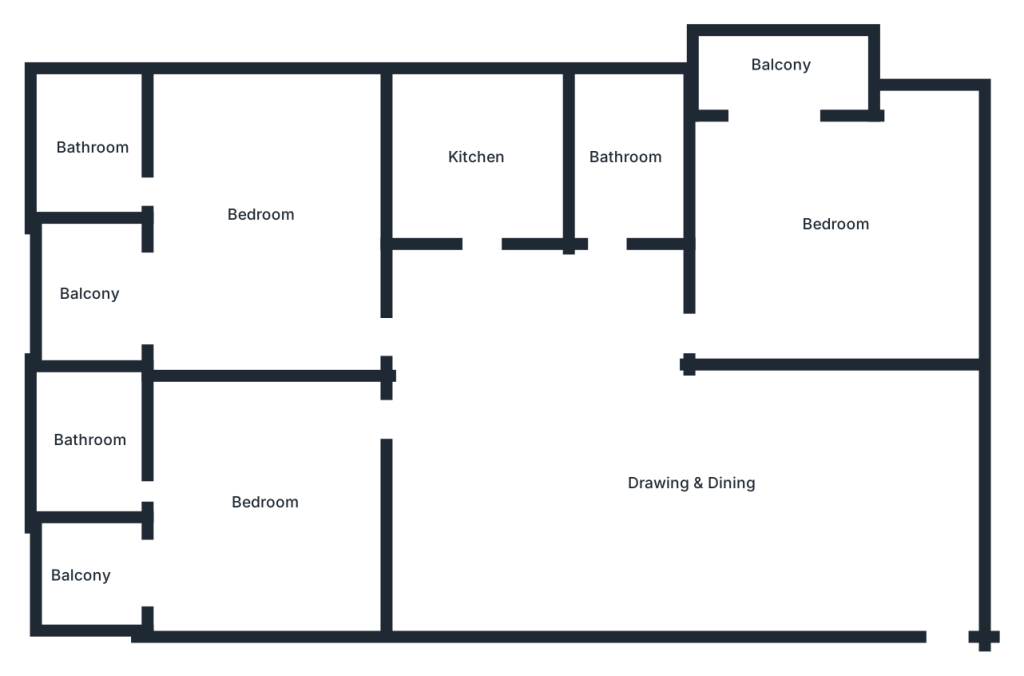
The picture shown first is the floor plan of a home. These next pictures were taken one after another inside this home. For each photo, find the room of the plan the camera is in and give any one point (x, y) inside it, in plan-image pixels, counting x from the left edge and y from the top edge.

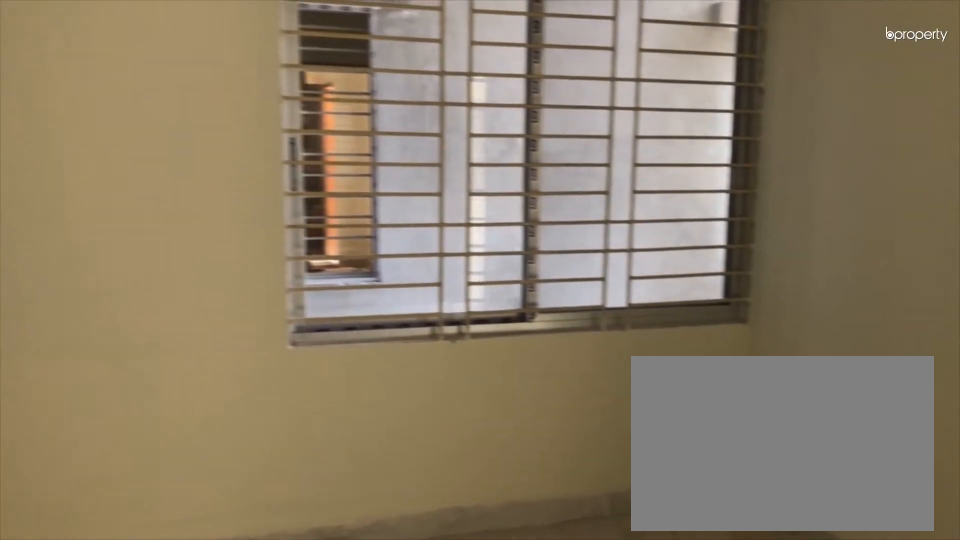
(690, 480)
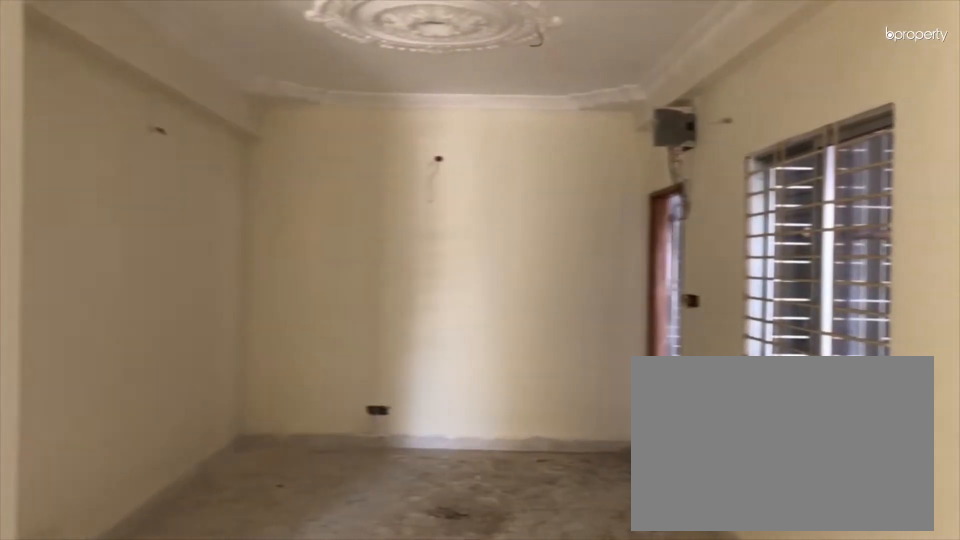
(690, 480)
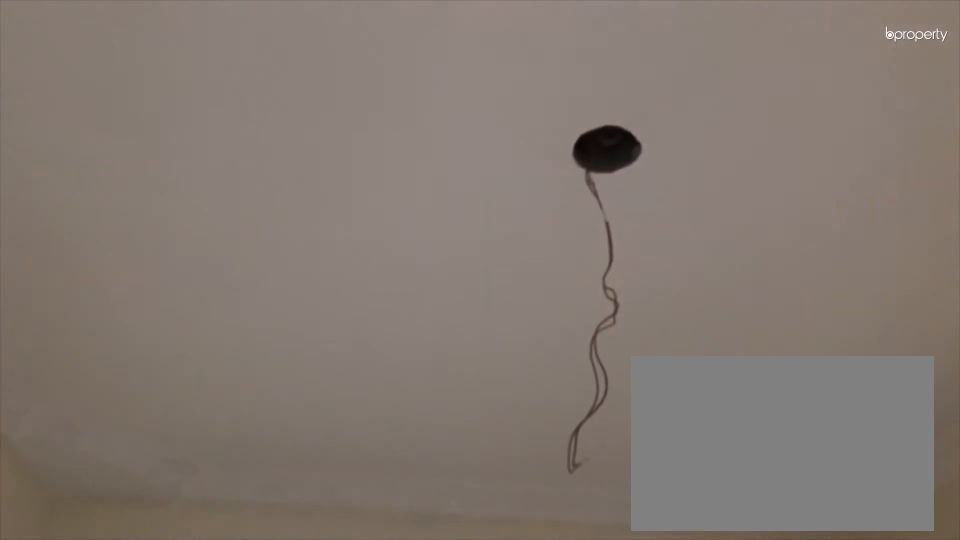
(838, 226)
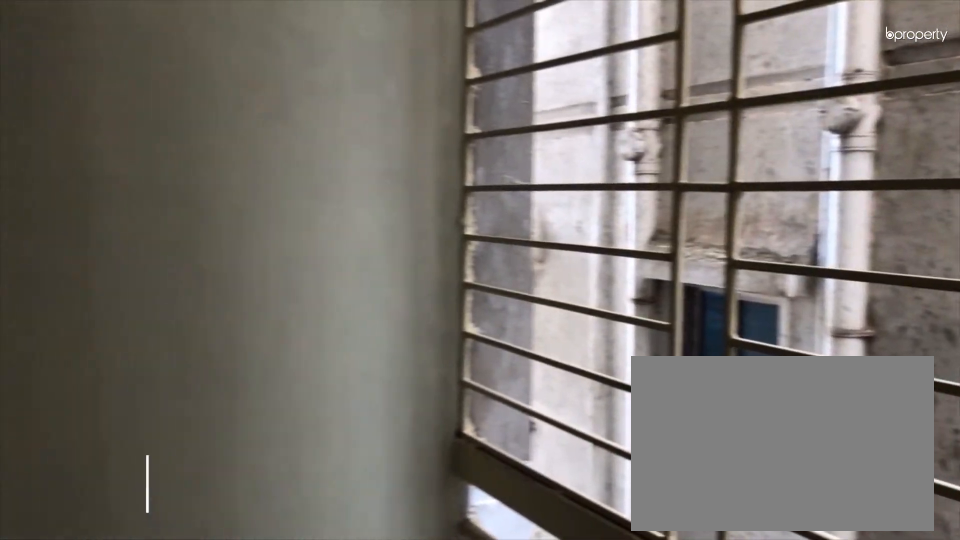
(781, 68)
